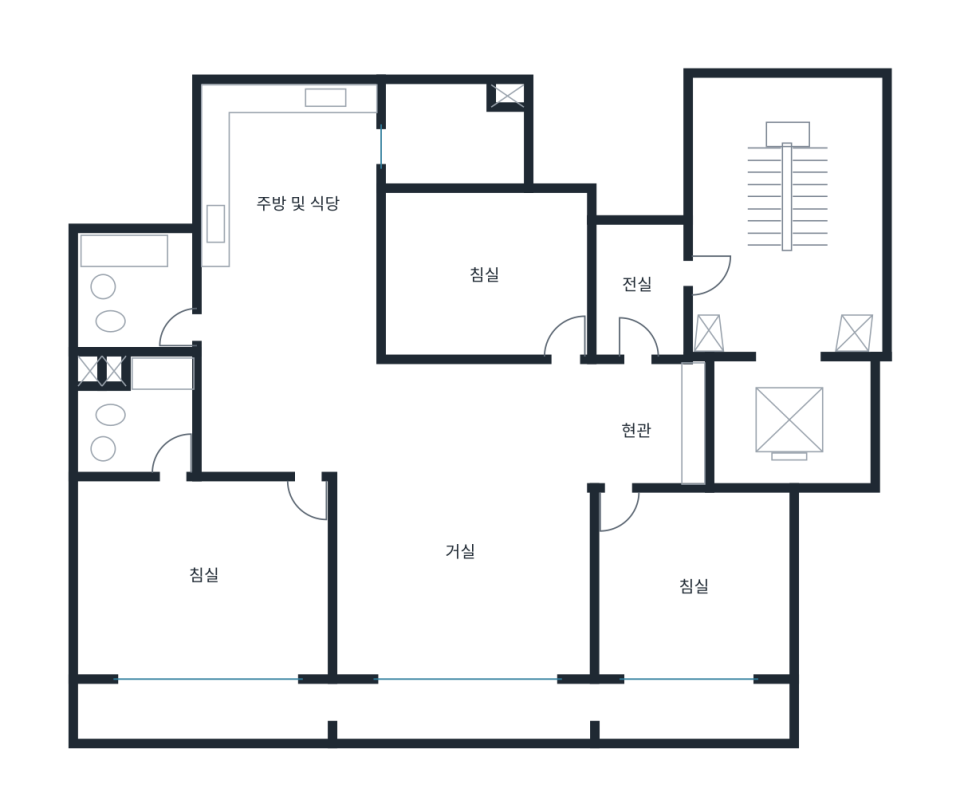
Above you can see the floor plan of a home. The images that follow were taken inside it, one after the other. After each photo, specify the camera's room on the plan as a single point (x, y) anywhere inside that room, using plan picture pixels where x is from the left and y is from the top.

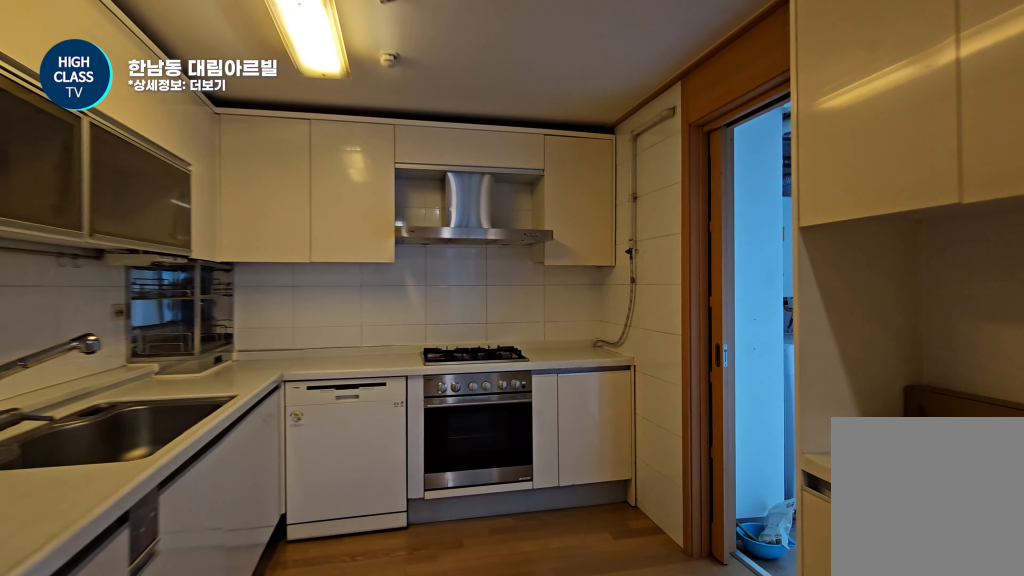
(287, 276)
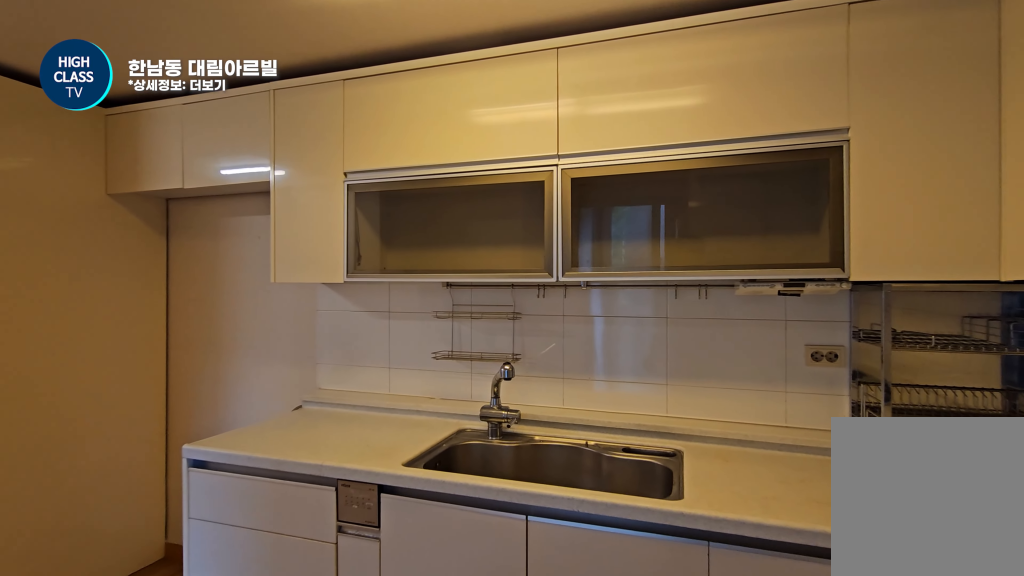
(287, 276)
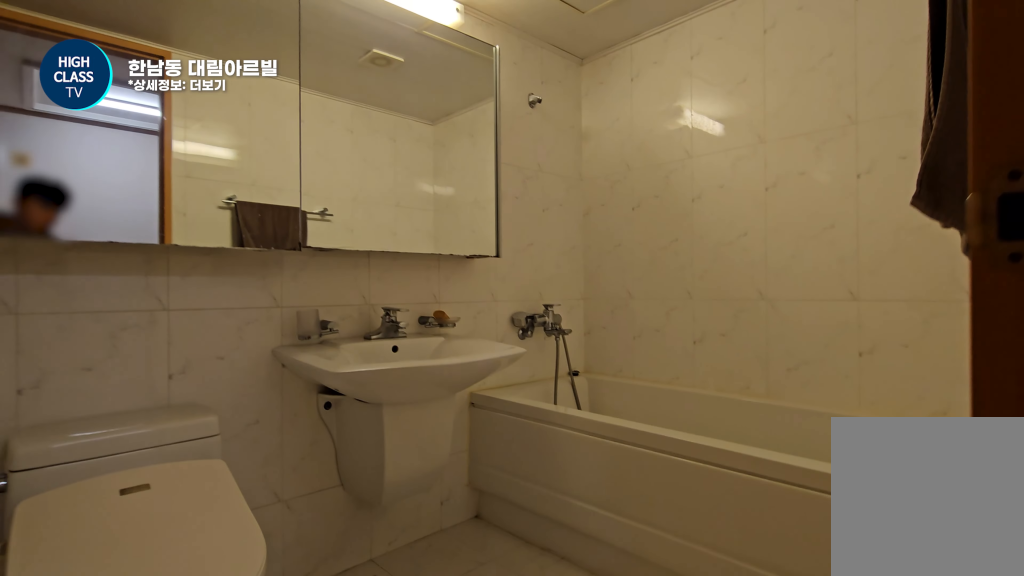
(138, 288)
